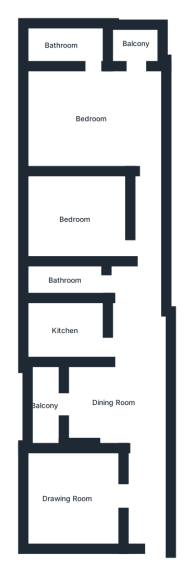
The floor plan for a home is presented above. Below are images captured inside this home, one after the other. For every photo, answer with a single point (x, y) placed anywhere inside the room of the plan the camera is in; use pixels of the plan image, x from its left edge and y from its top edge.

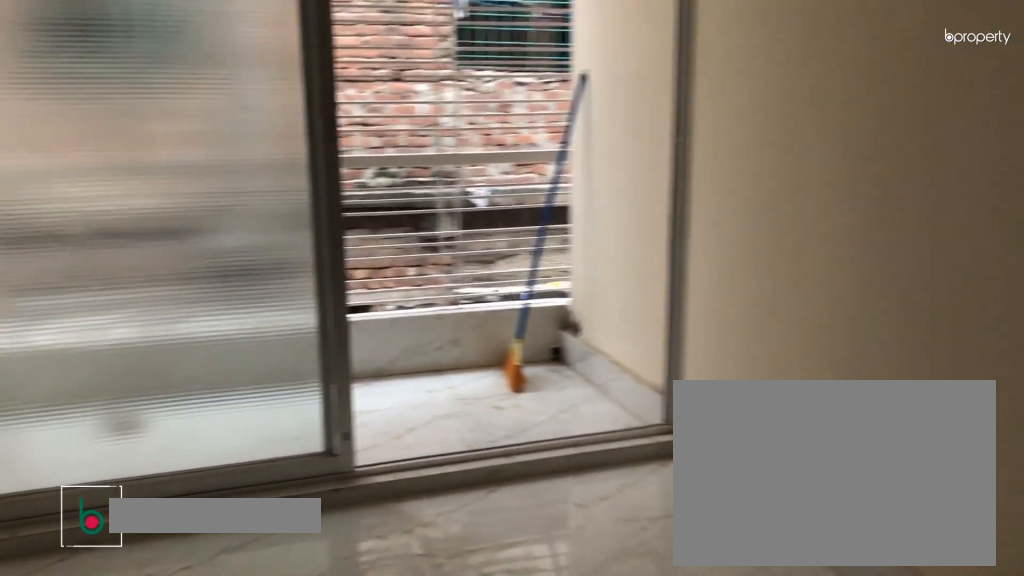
(113, 403)
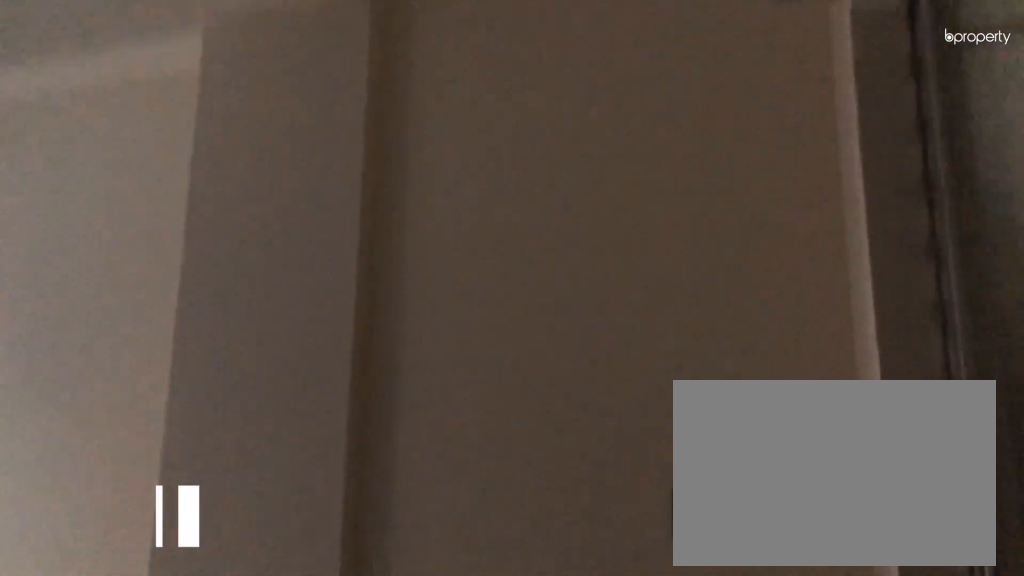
(67, 501)
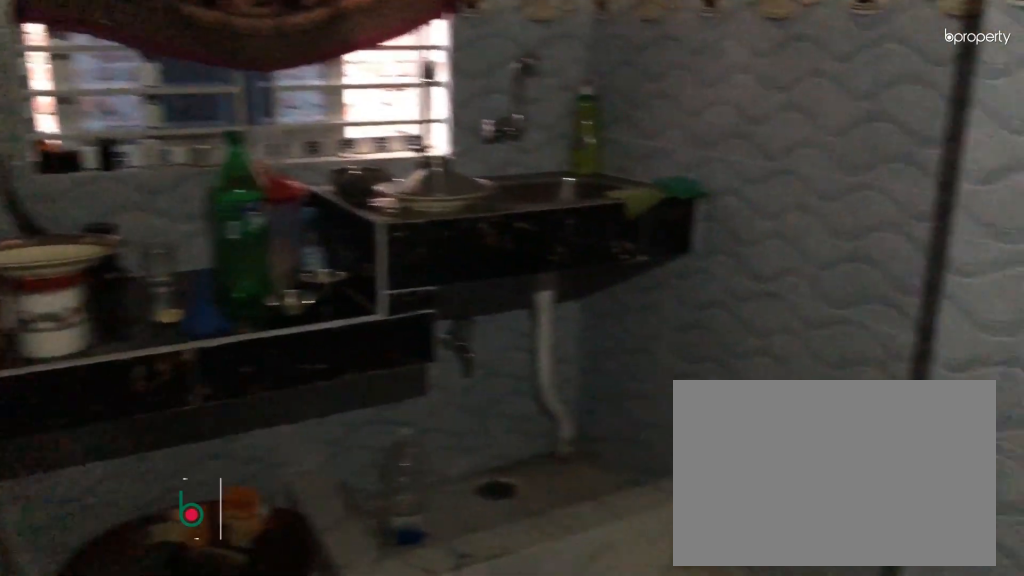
(69, 329)
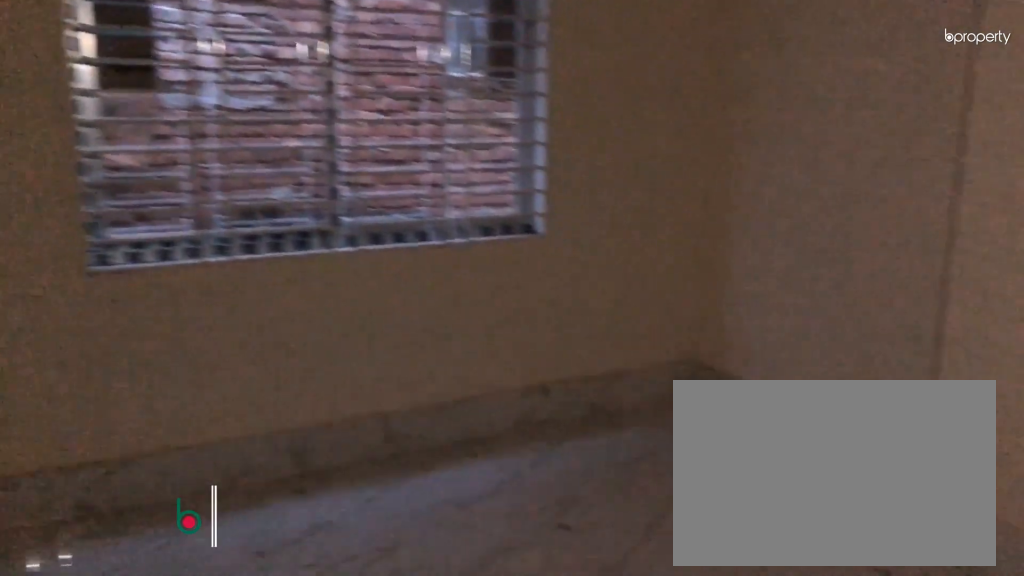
(76, 216)
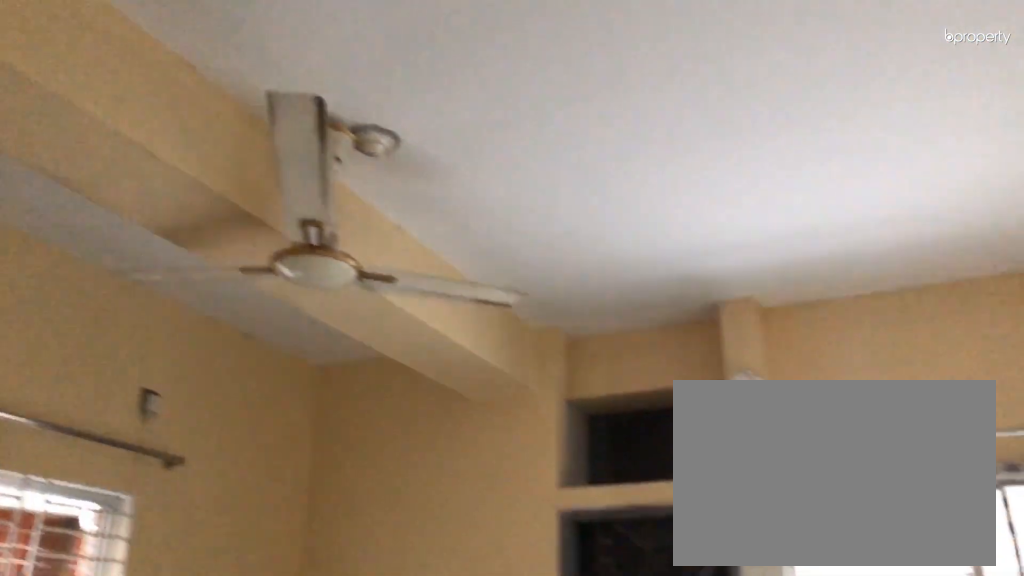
(88, 117)
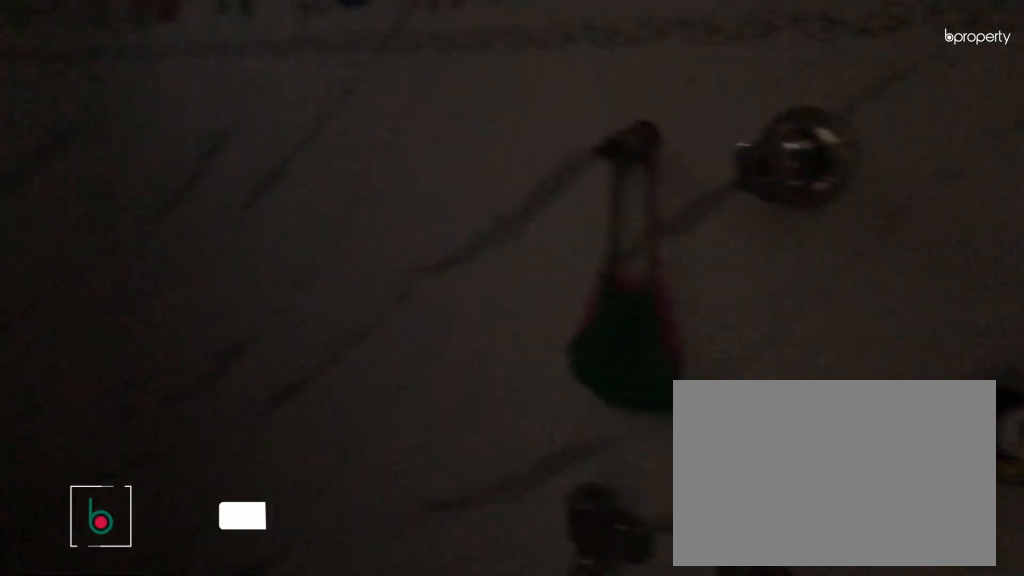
(63, 44)
